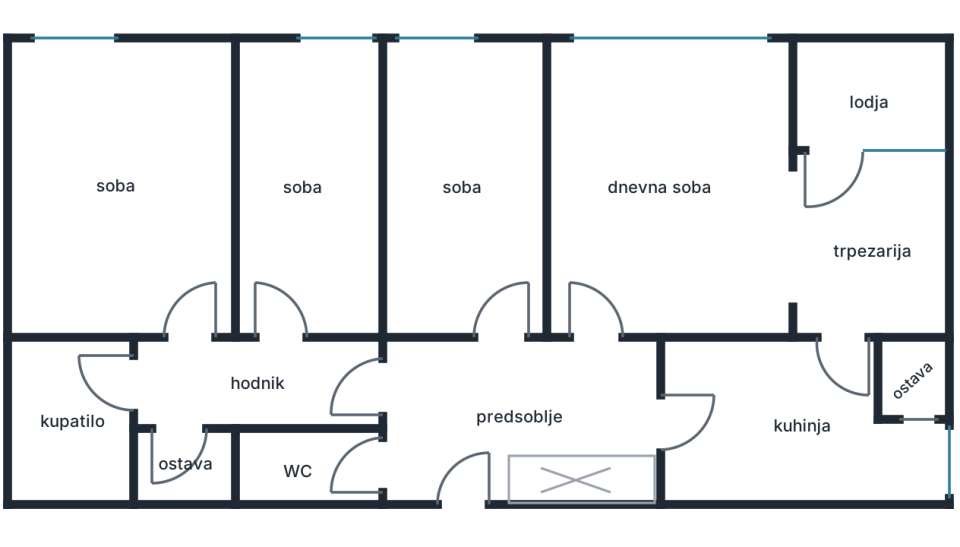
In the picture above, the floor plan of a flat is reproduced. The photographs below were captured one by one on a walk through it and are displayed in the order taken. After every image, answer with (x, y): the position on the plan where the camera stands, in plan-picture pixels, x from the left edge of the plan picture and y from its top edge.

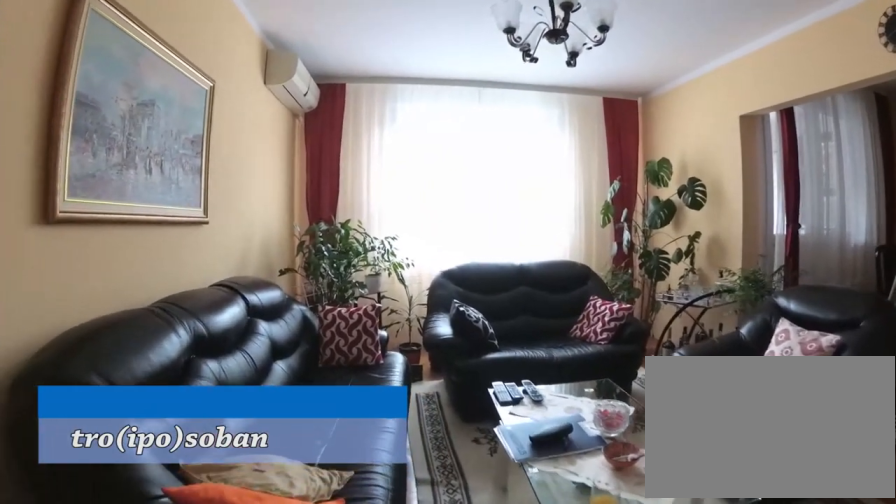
(615, 323)
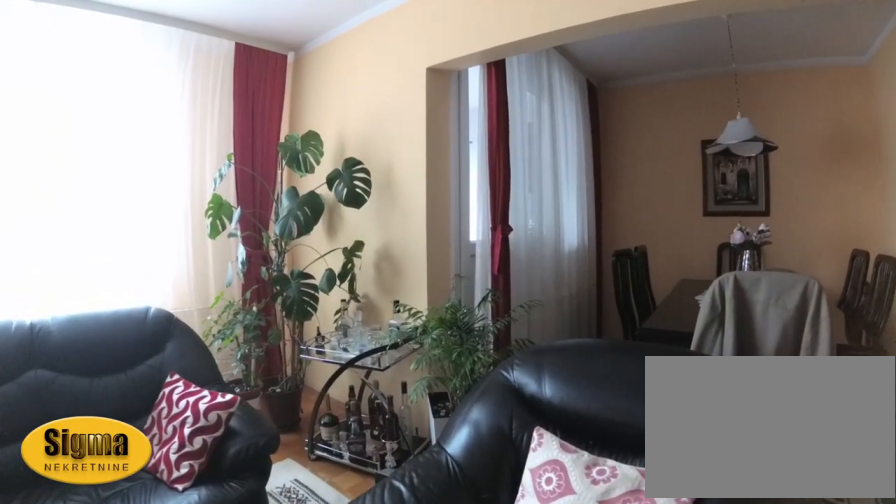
(602, 193)
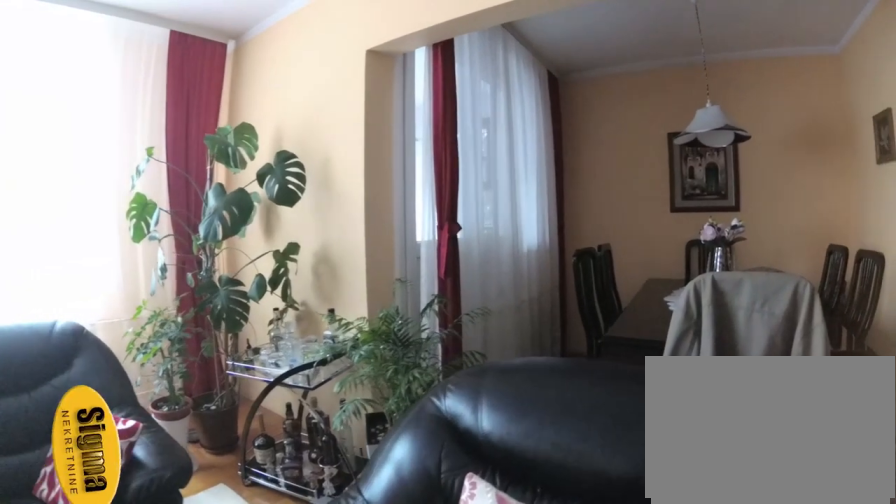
(611, 189)
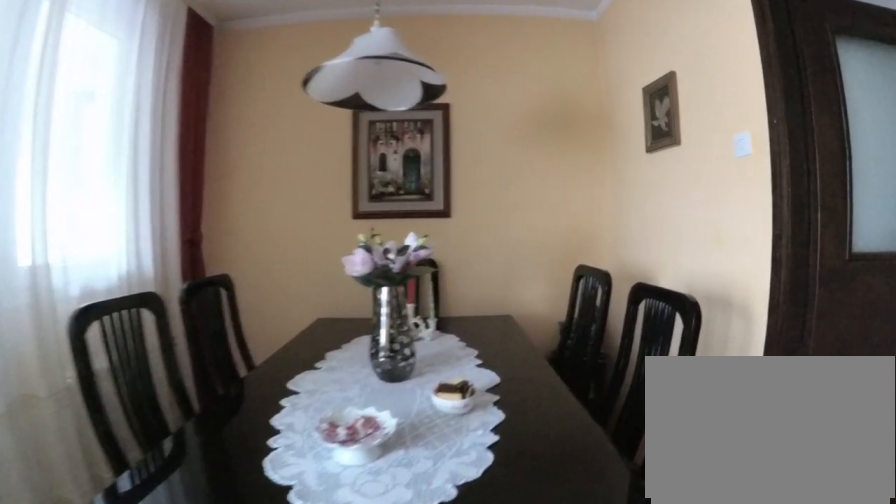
(739, 219)
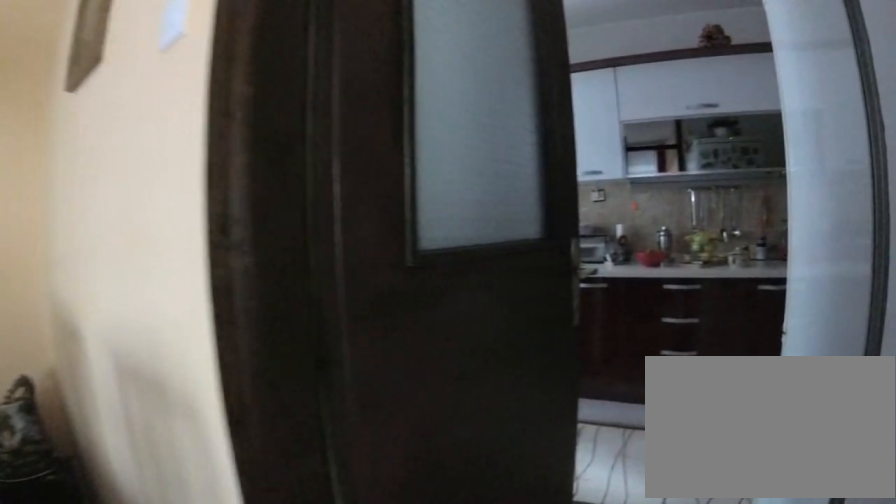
(802, 238)
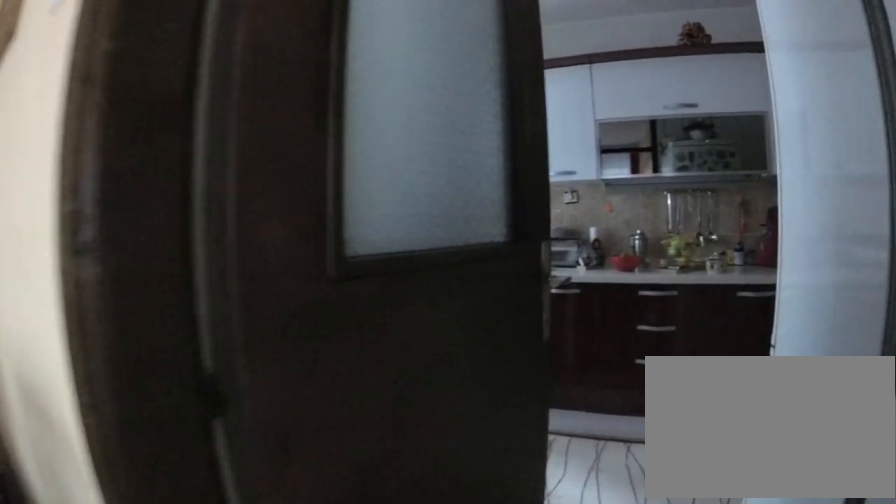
(809, 250)
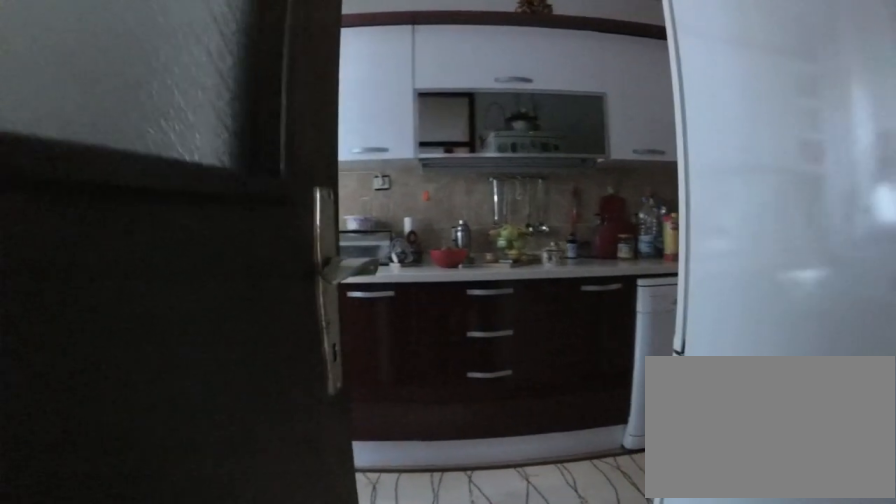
(830, 310)
